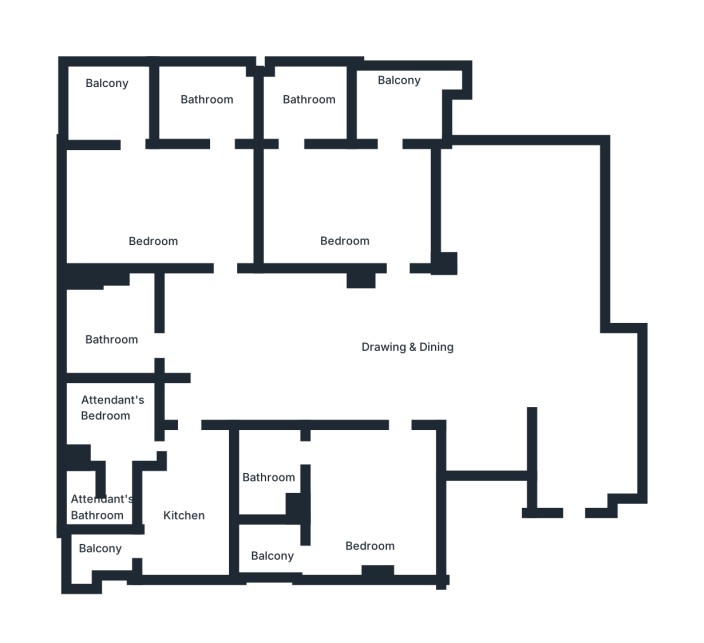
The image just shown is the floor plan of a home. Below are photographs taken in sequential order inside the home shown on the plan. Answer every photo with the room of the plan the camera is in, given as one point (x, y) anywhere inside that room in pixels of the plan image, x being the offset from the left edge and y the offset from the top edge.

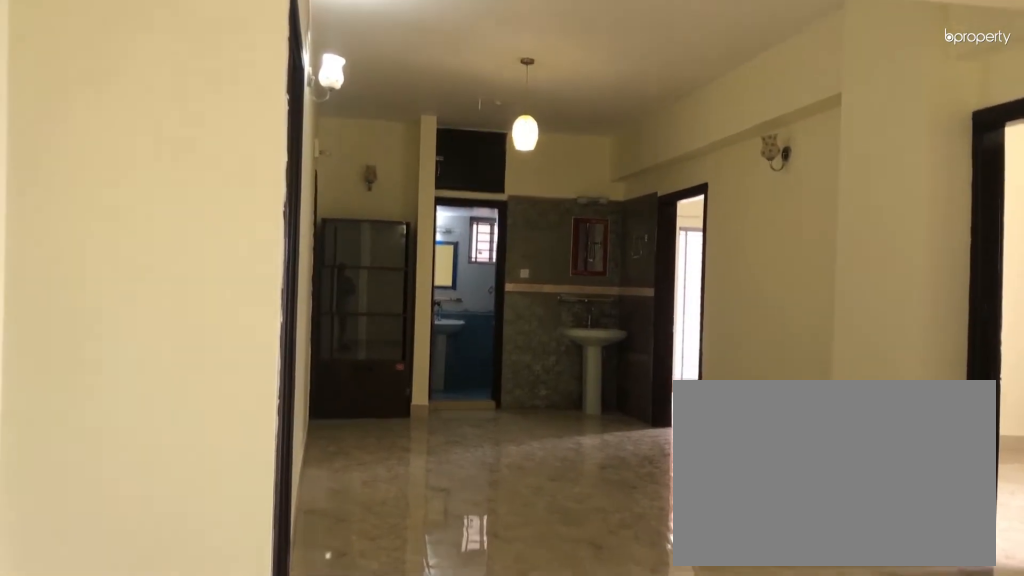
(444, 358)
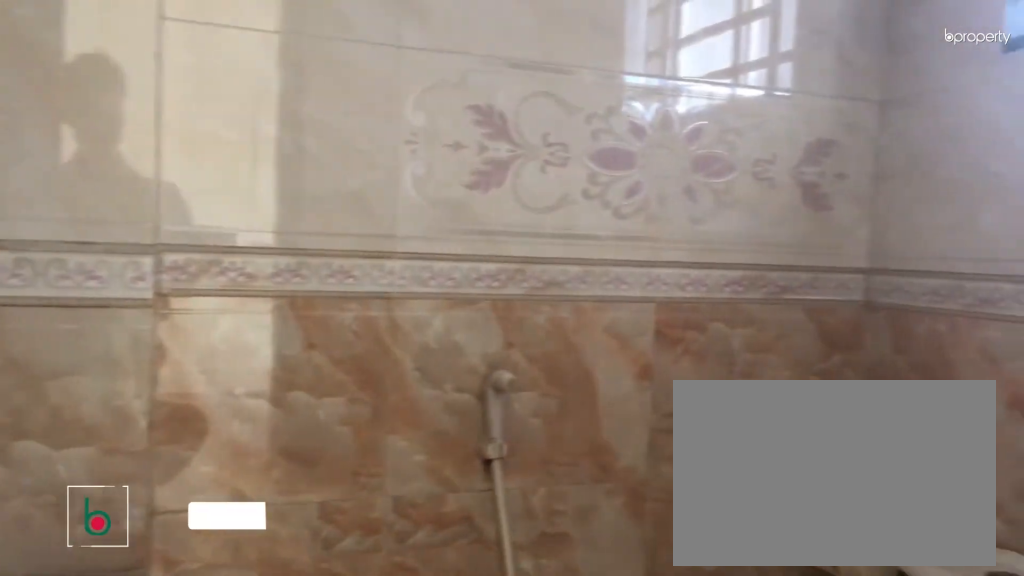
(309, 96)
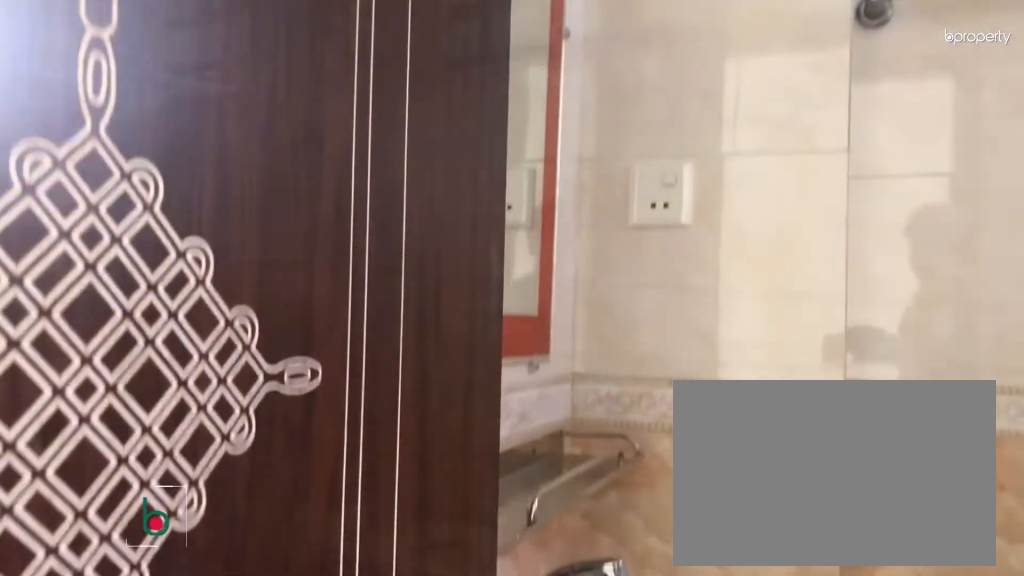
(309, 96)
